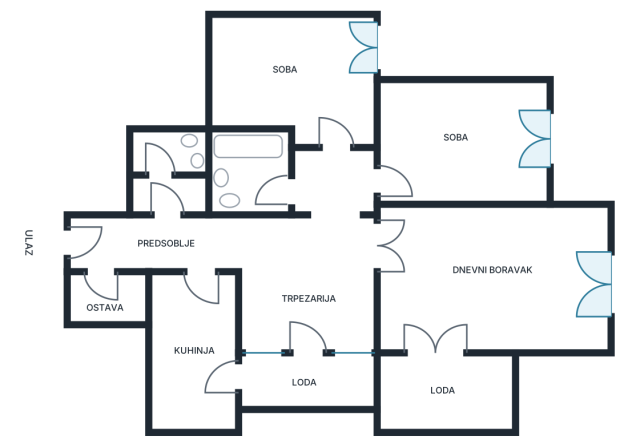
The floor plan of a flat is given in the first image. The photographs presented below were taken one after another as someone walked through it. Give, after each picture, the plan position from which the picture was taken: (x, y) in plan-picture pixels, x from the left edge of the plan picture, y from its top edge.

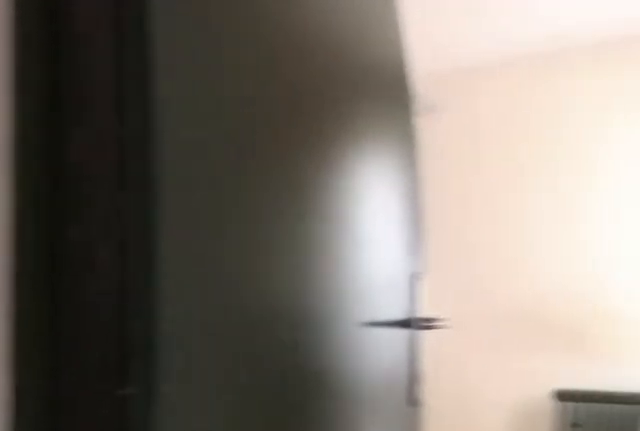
(350, 188)
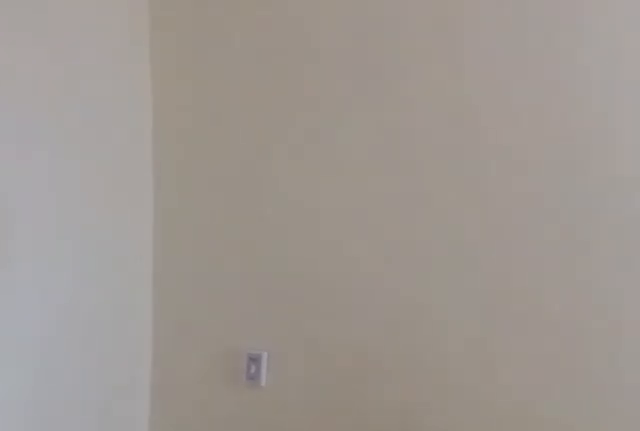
(293, 94)
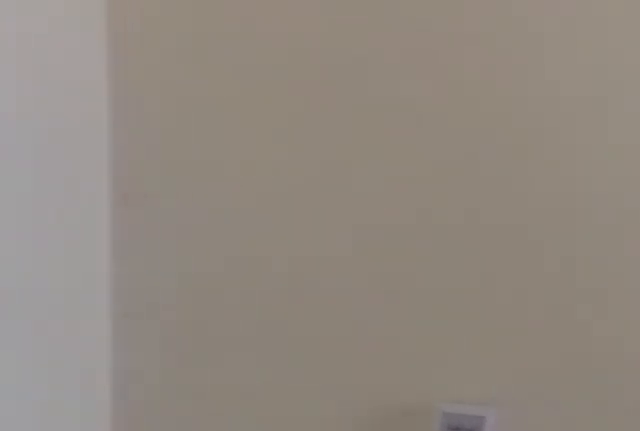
(252, 57)
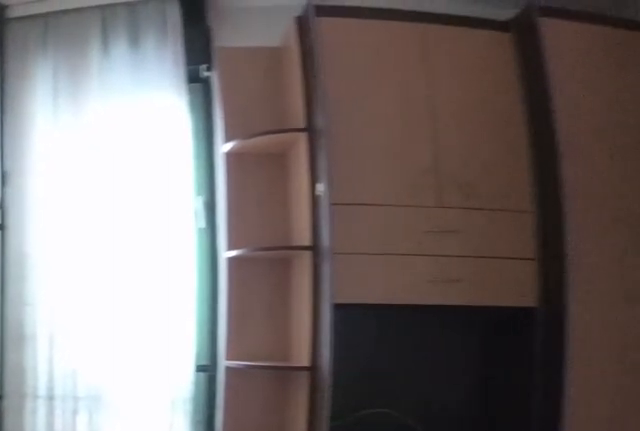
(229, 57)
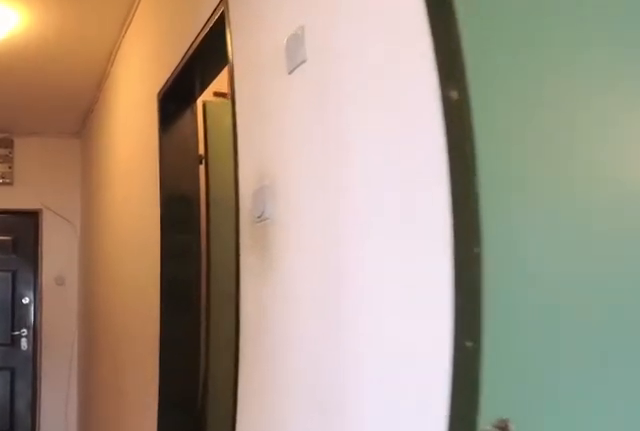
(282, 249)
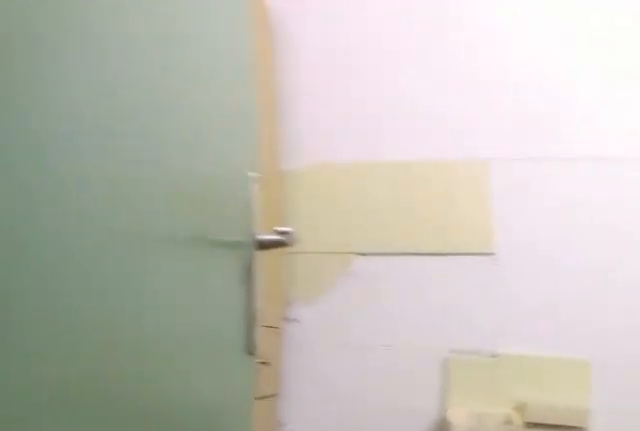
(181, 177)
